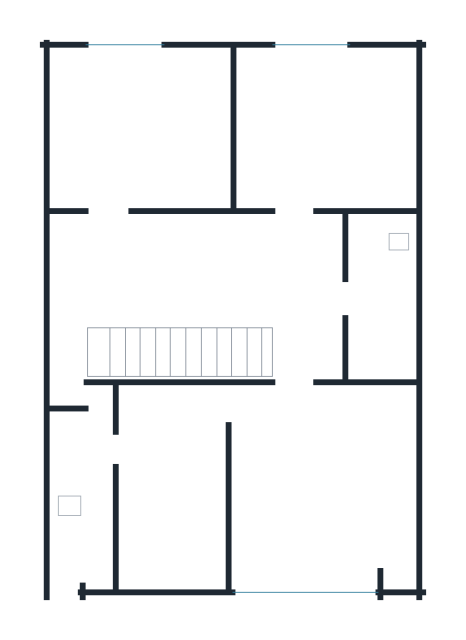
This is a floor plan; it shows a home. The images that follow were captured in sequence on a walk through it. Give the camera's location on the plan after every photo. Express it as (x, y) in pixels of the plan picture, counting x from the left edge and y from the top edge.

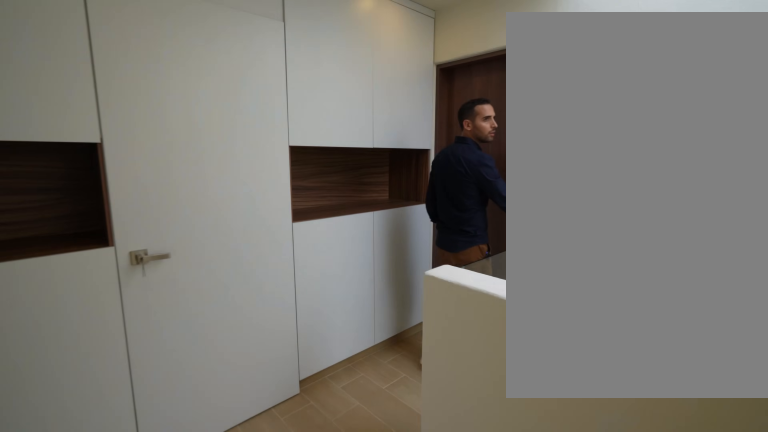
(240, 248)
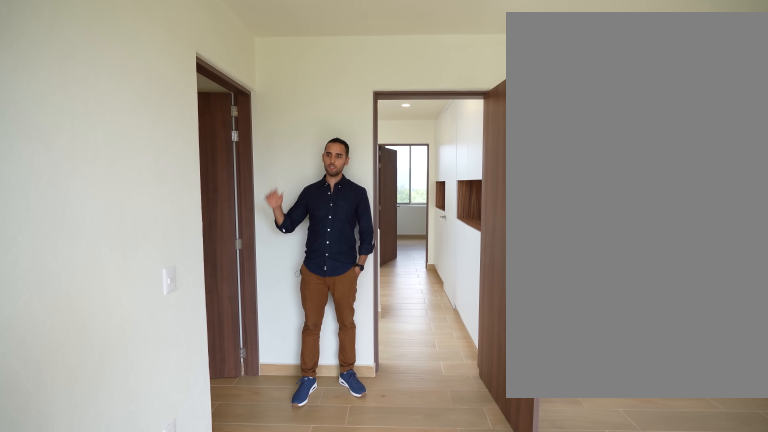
(284, 574)
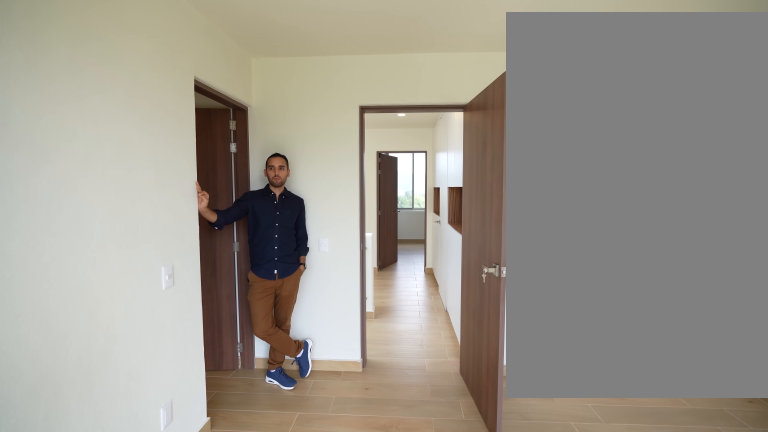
(288, 574)
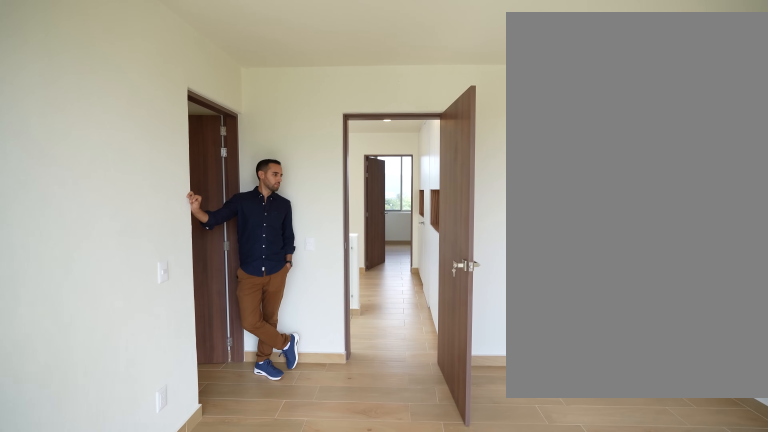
(288, 573)
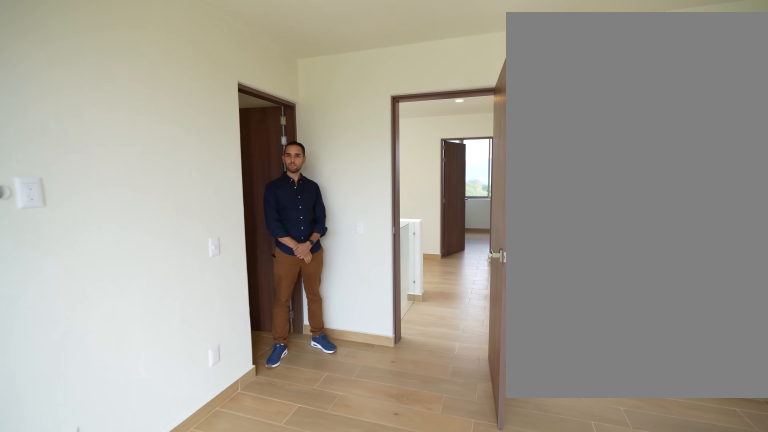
(296, 523)
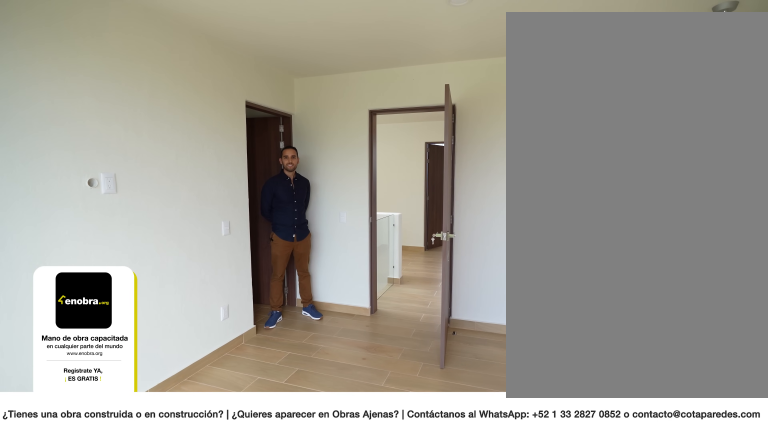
(352, 561)
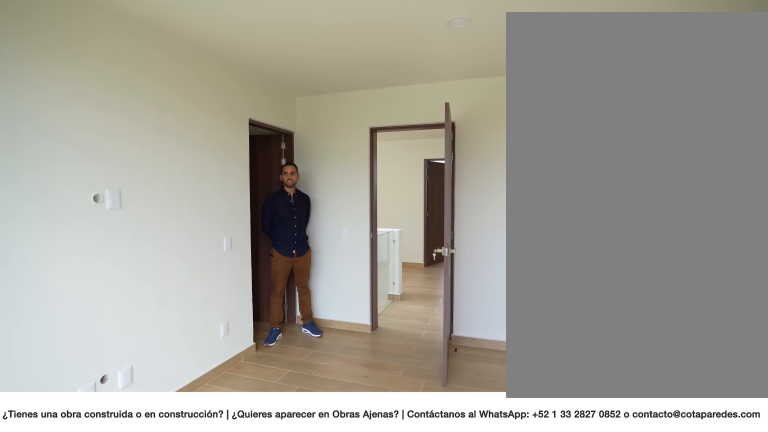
(352, 561)
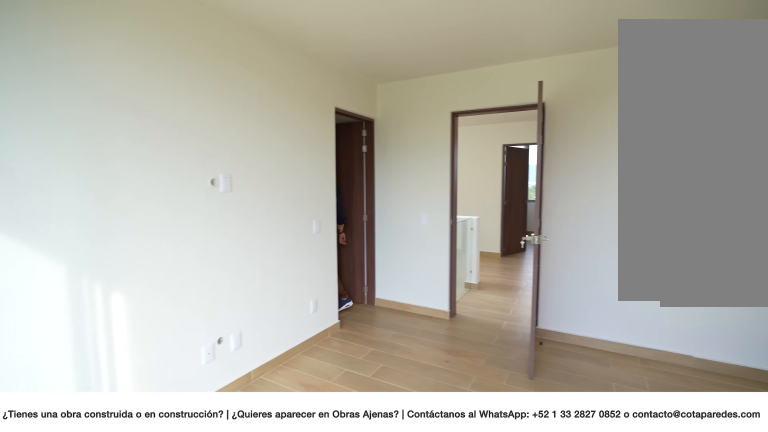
(352, 561)
